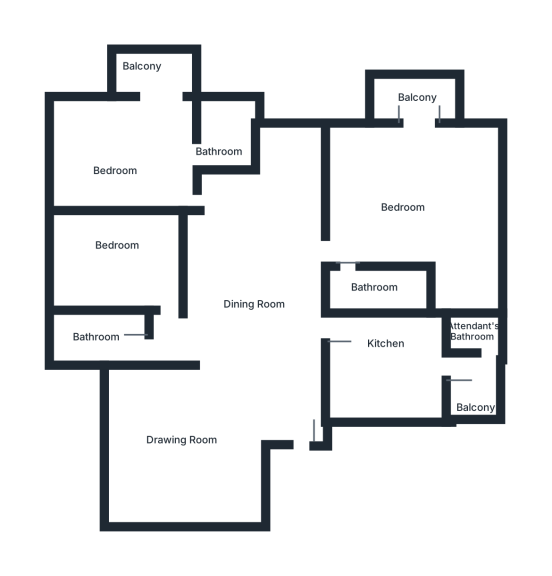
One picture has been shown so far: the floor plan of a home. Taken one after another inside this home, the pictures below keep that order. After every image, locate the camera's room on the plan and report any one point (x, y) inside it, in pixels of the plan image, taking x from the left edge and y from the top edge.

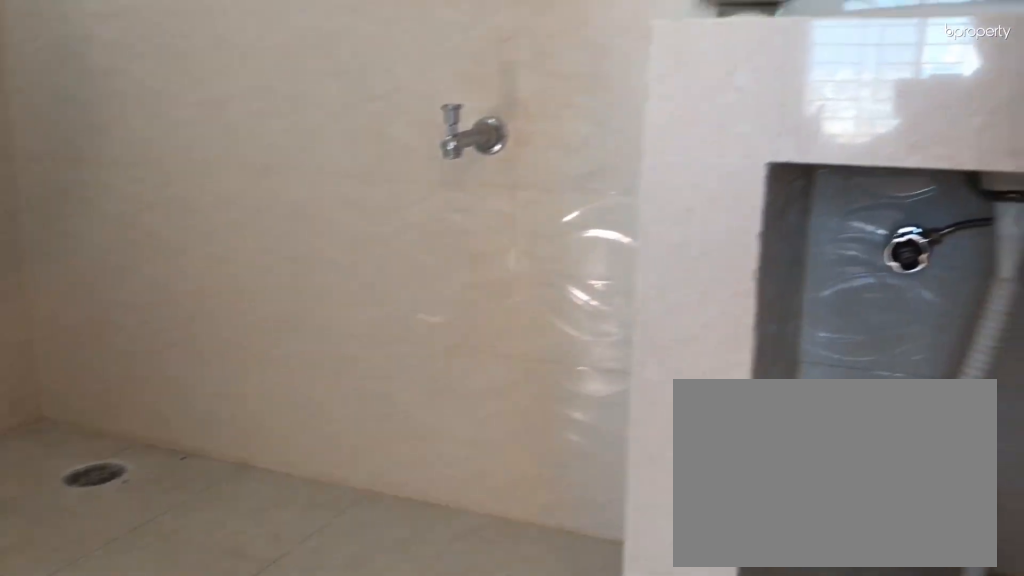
(227, 141)
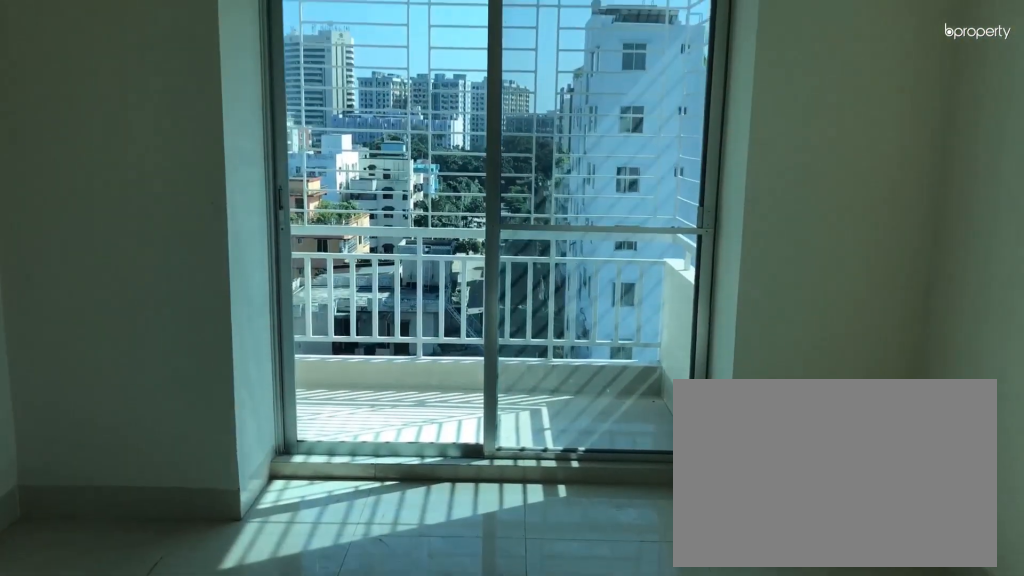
(414, 203)
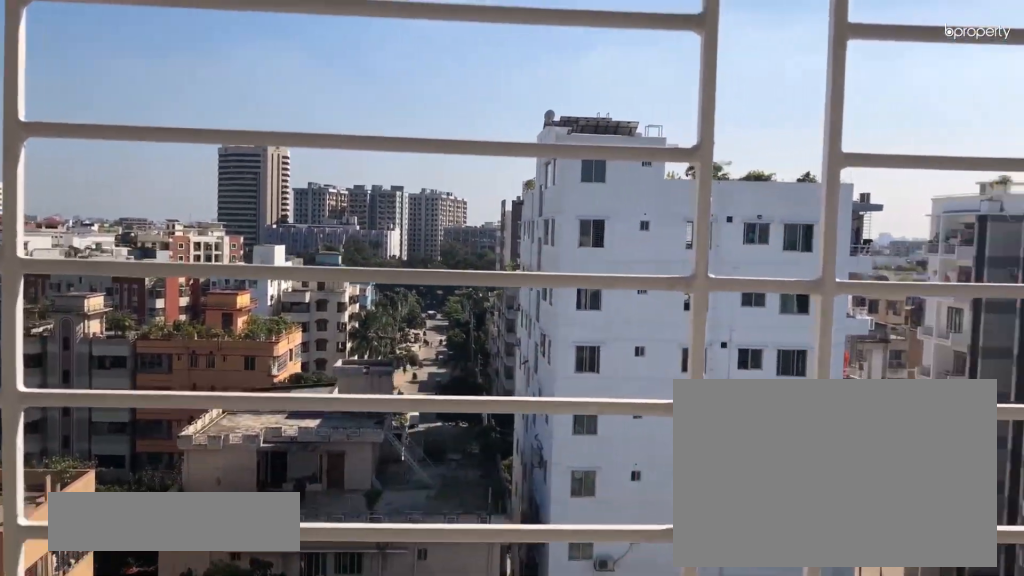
(418, 102)
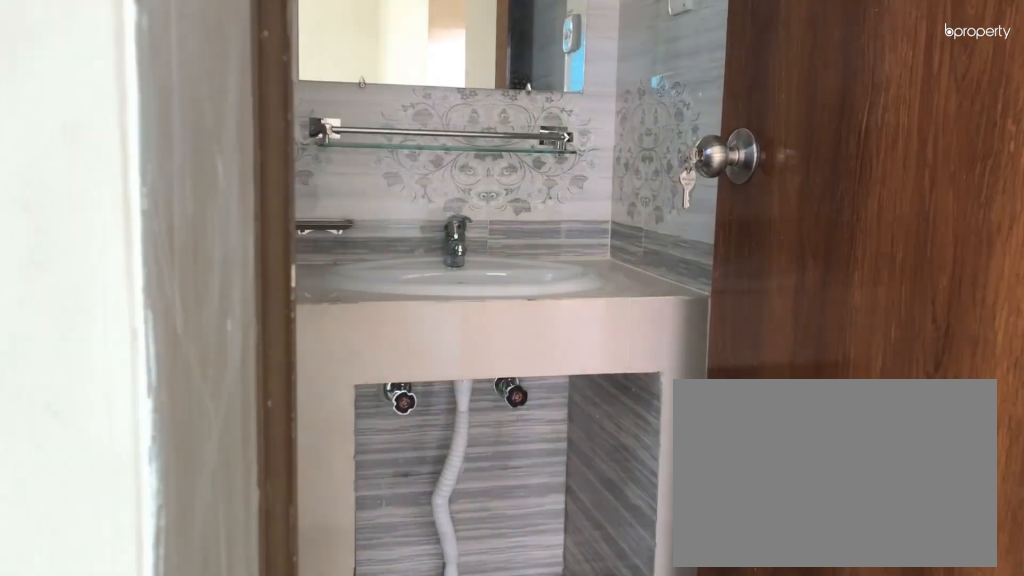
(351, 281)
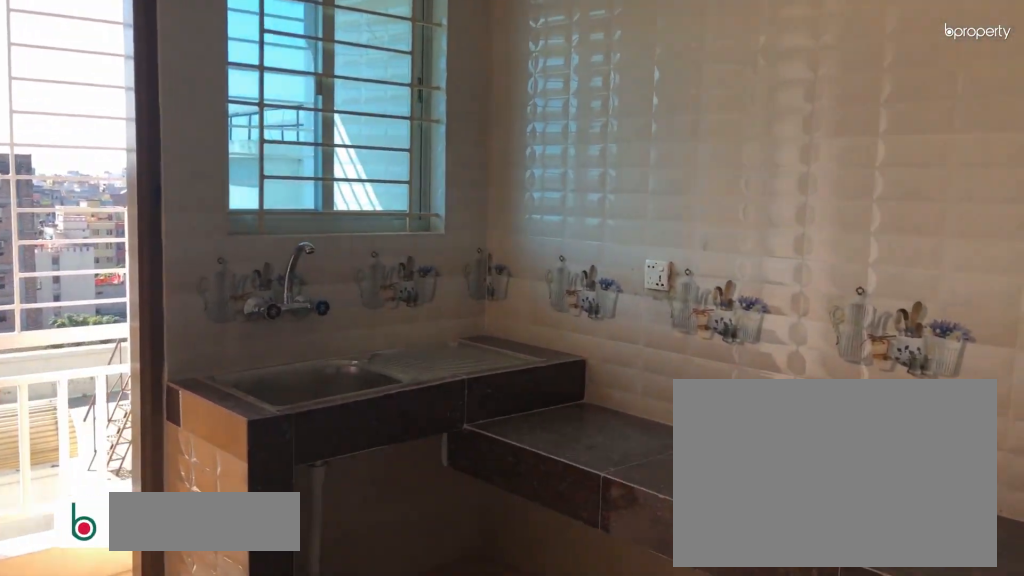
(390, 370)
